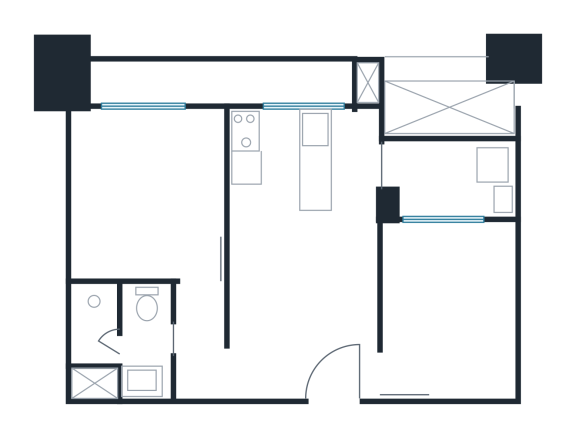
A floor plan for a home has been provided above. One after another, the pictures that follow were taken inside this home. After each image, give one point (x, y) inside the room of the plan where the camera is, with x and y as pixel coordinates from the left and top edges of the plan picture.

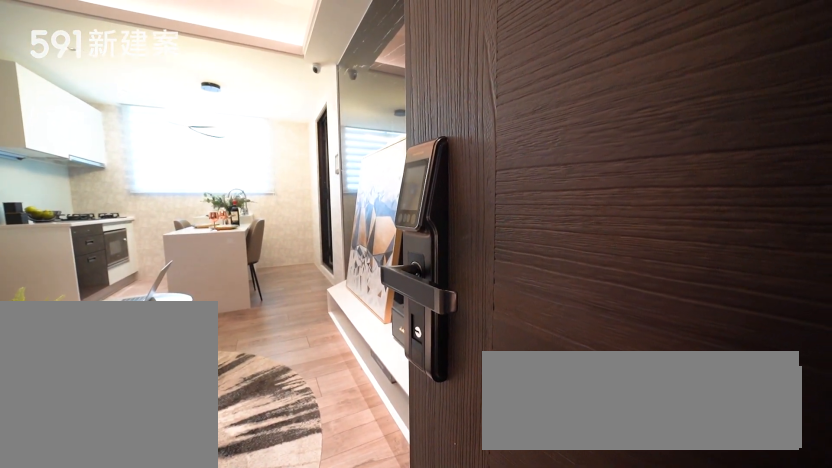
(341, 368)
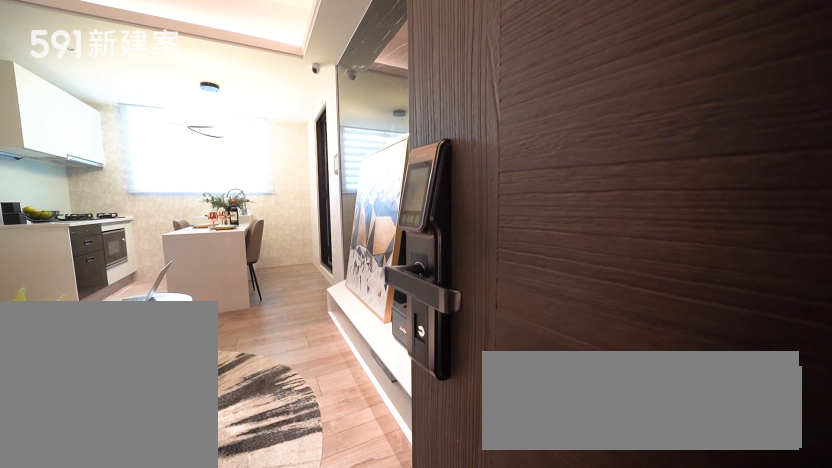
(341, 368)
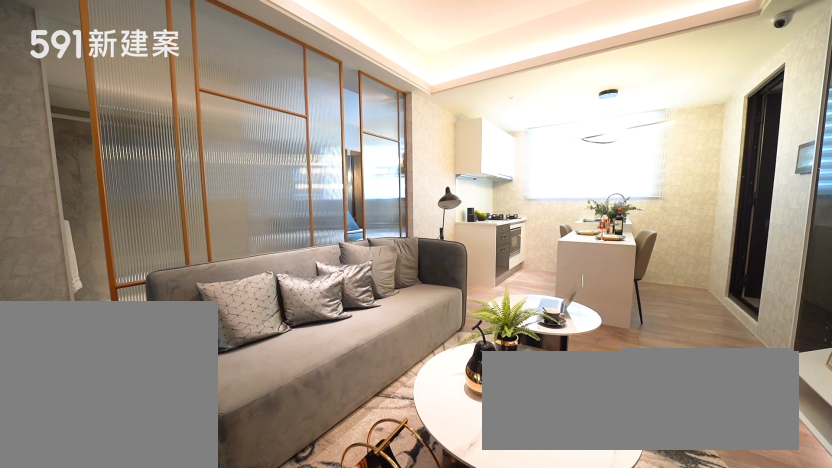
(302, 280)
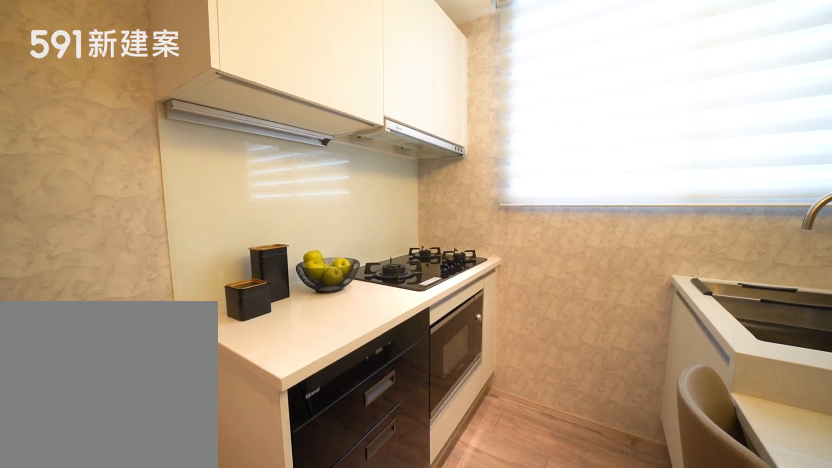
(274, 156)
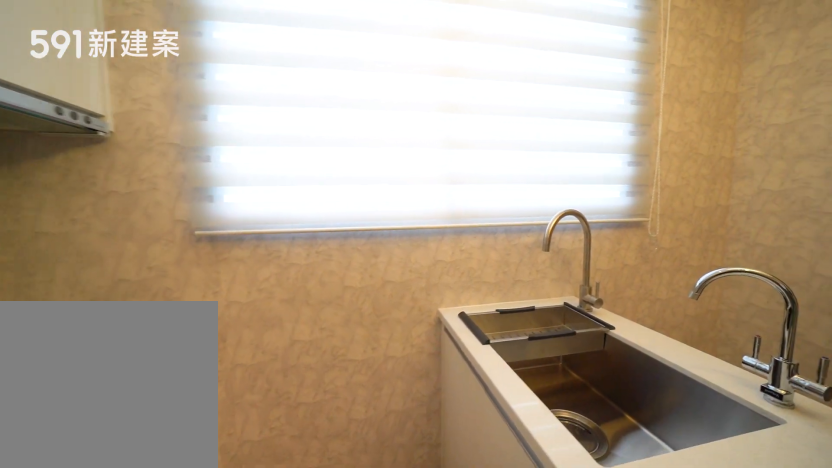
(274, 156)
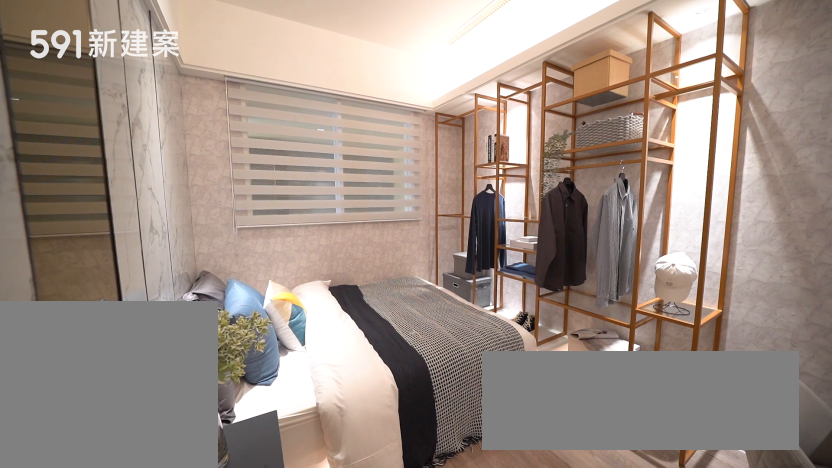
(452, 305)
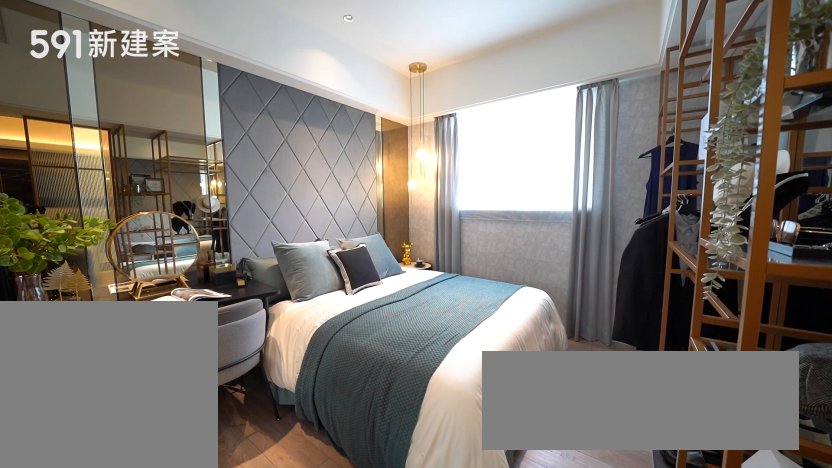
(147, 192)
